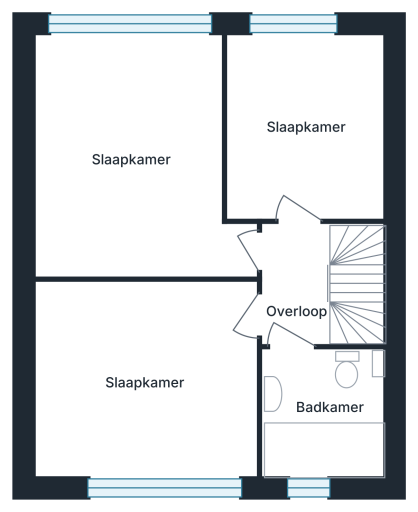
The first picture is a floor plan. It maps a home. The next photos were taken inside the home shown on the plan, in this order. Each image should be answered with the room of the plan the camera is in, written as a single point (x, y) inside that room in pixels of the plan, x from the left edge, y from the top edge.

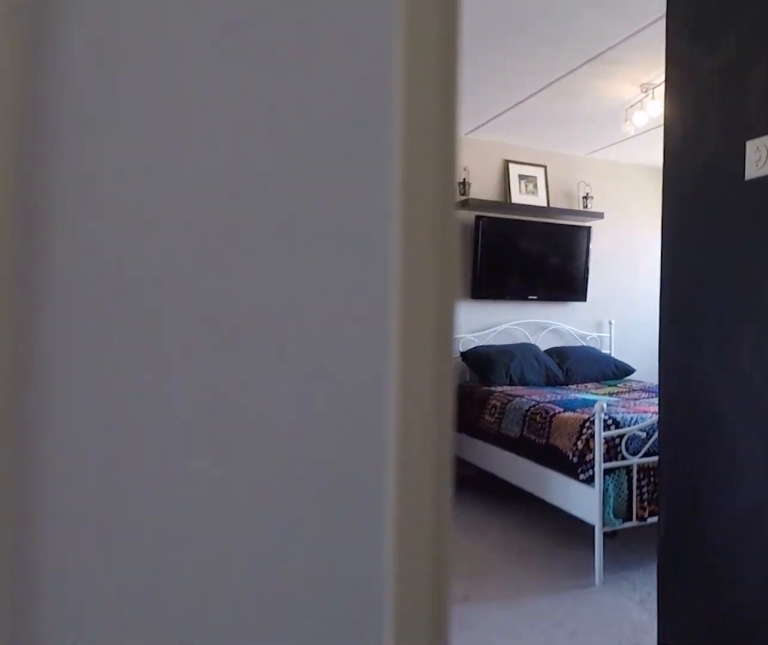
(295, 283)
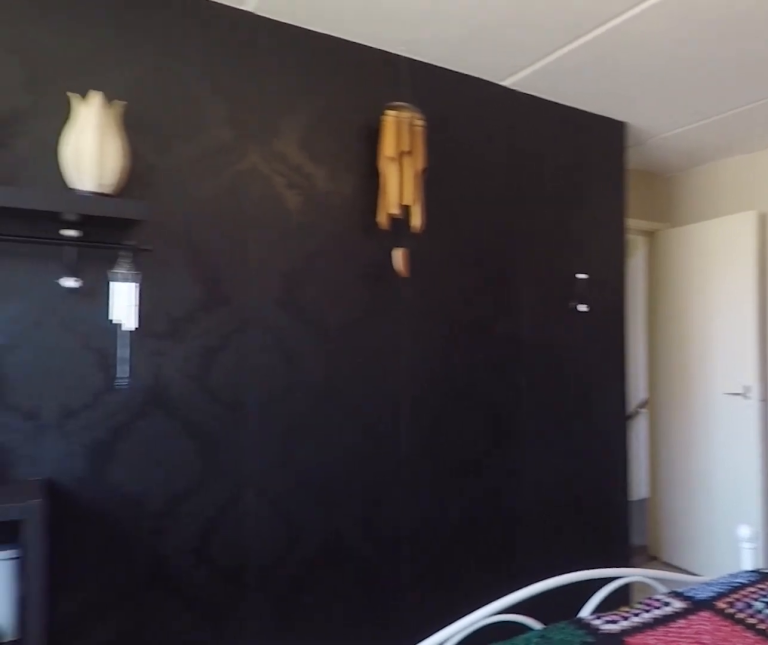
(87, 95)
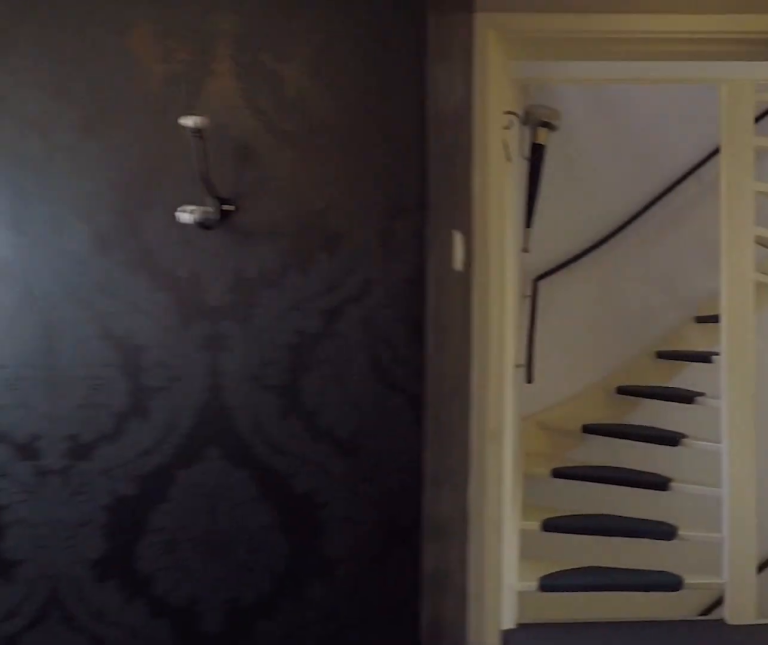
(87, 95)
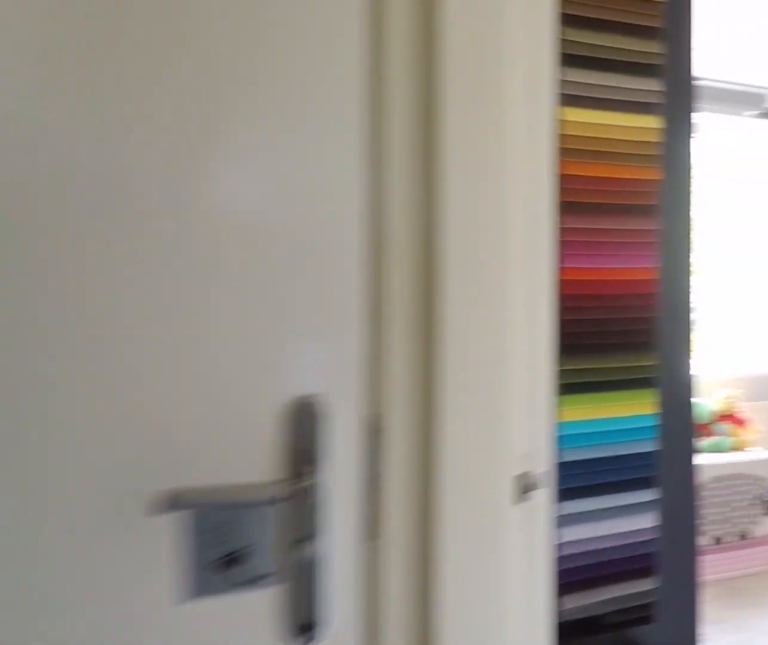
(295, 283)
